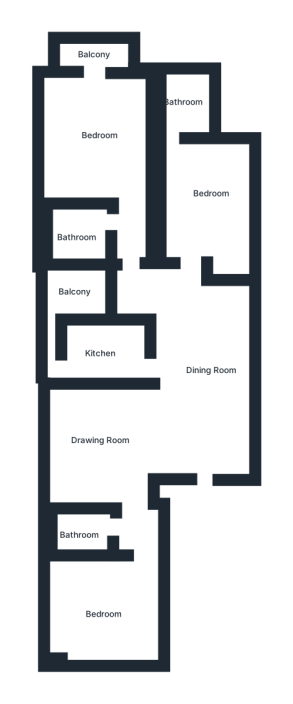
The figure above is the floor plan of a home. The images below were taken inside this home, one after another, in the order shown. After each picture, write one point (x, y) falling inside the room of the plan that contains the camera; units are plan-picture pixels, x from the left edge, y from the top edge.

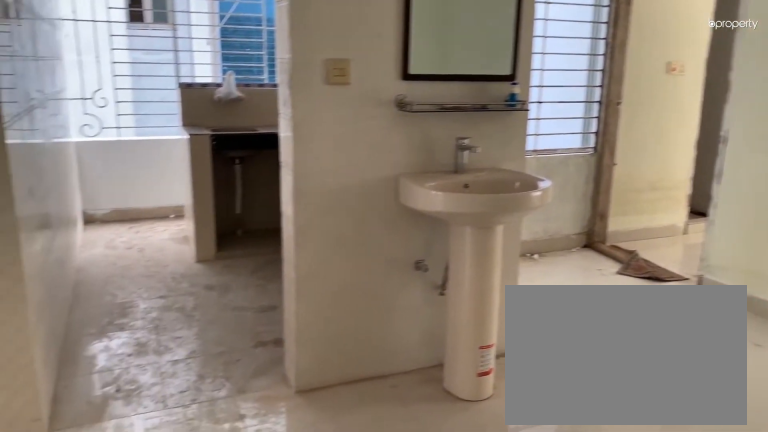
(201, 361)
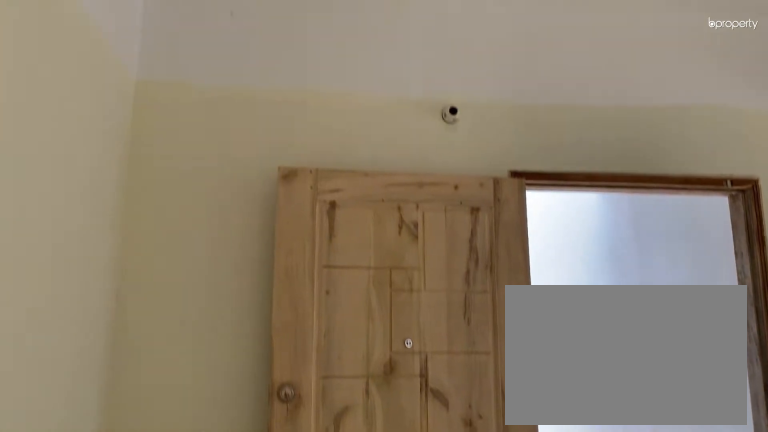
(201, 361)
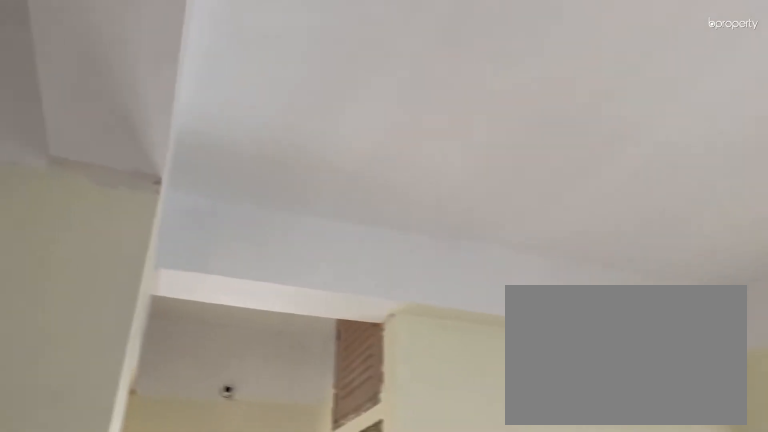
(94, 435)
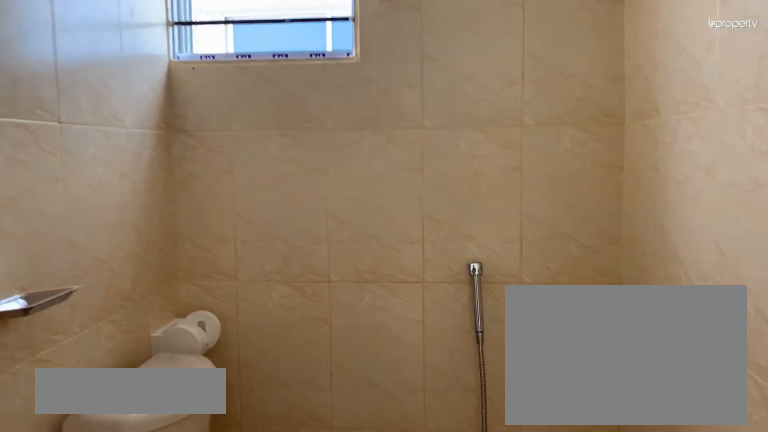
(85, 528)
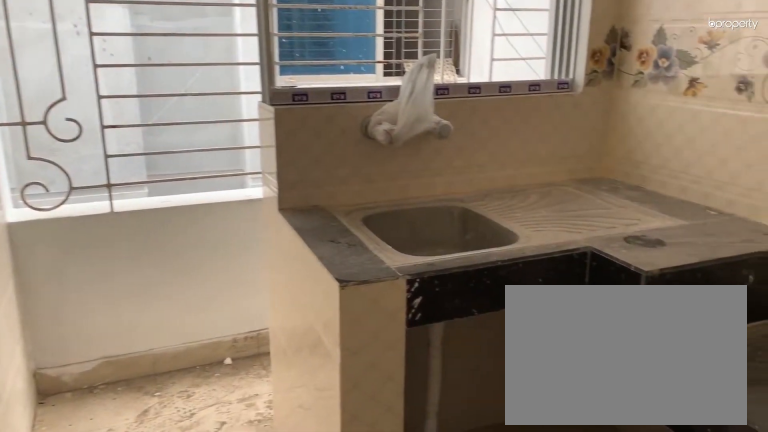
(104, 349)
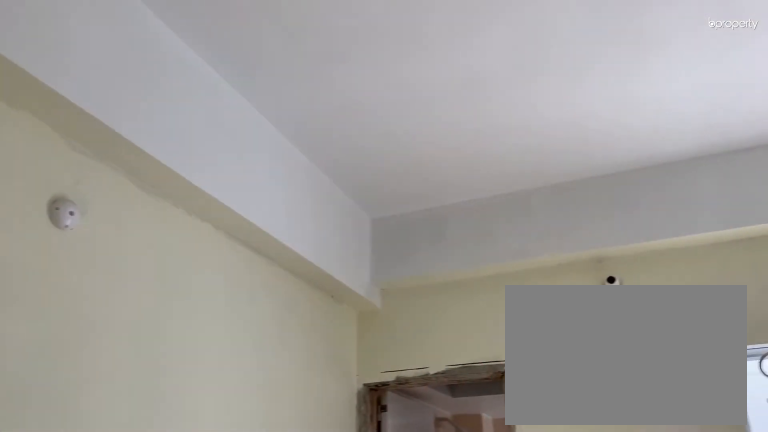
(200, 201)
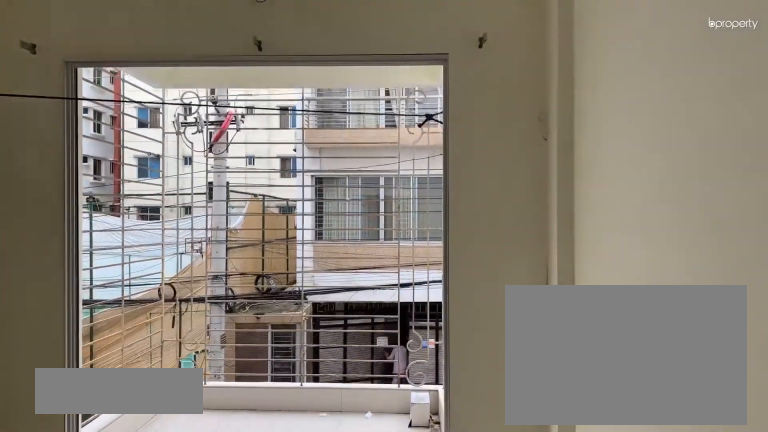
(91, 126)
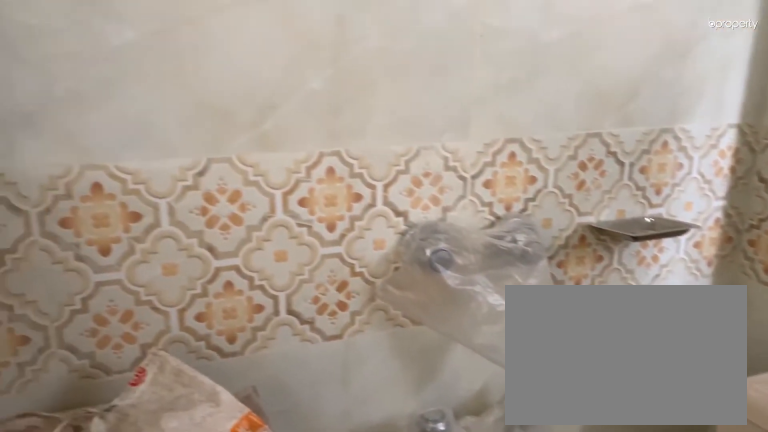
(77, 234)
